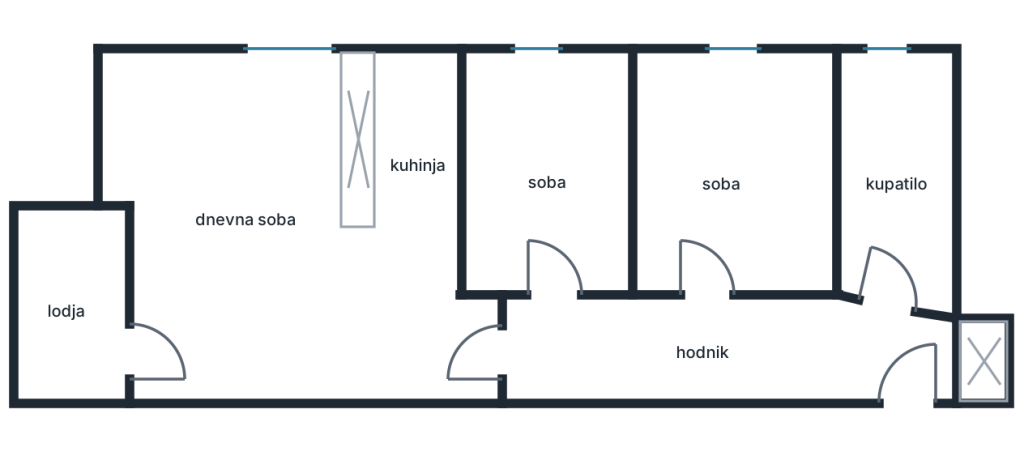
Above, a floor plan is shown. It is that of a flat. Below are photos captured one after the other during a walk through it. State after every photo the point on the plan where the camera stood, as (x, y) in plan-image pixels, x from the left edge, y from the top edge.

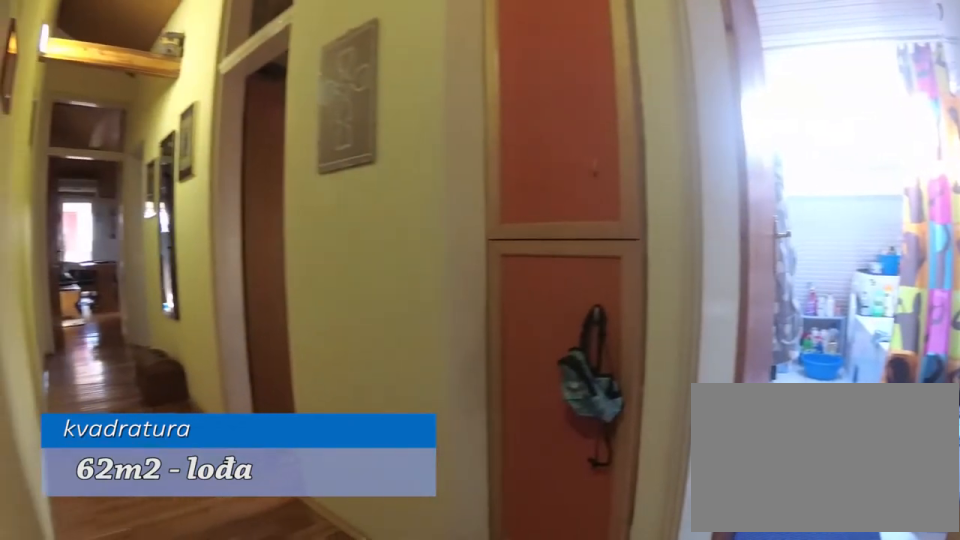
(910, 345)
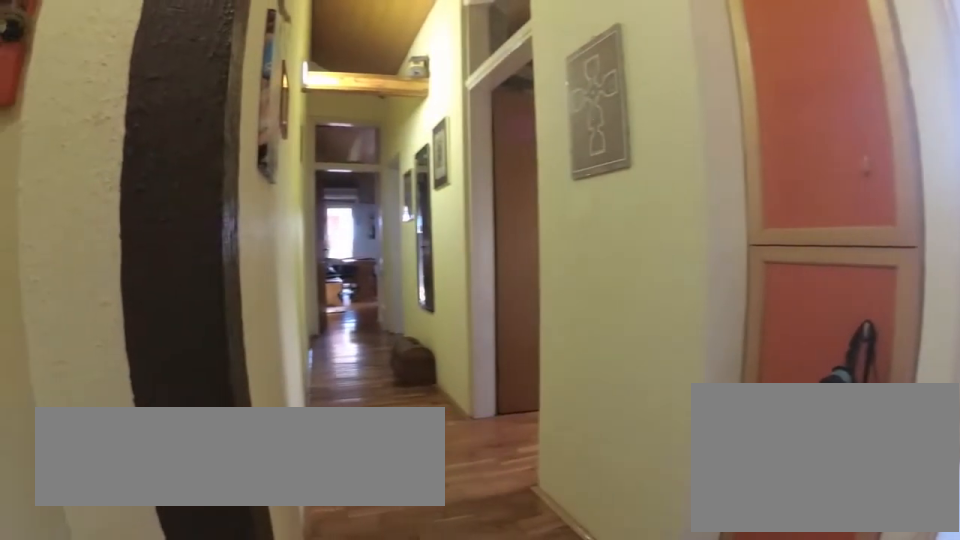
(926, 347)
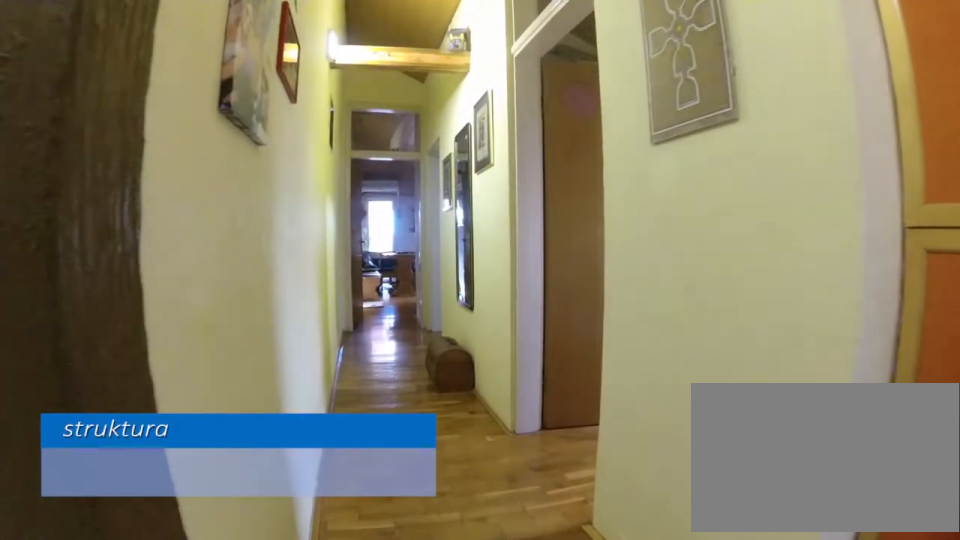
(907, 349)
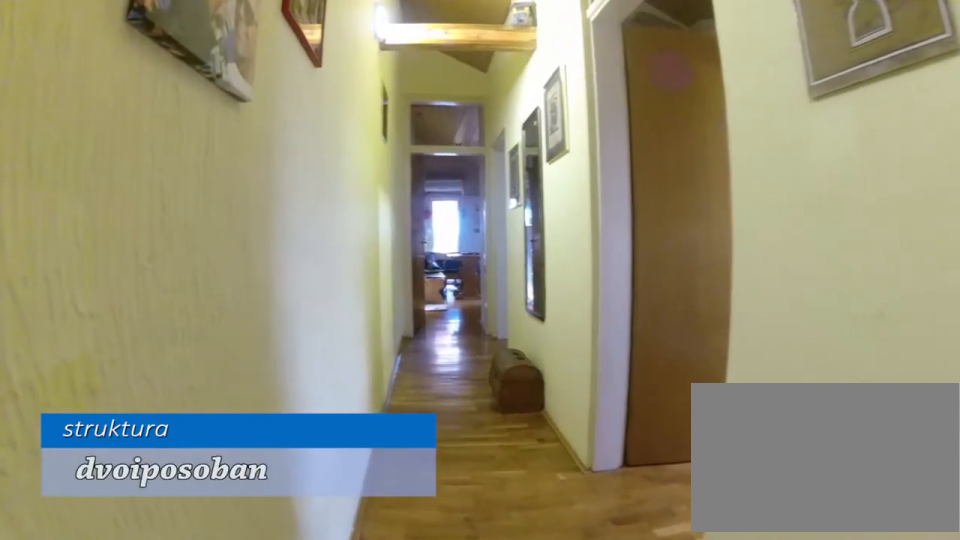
(874, 348)
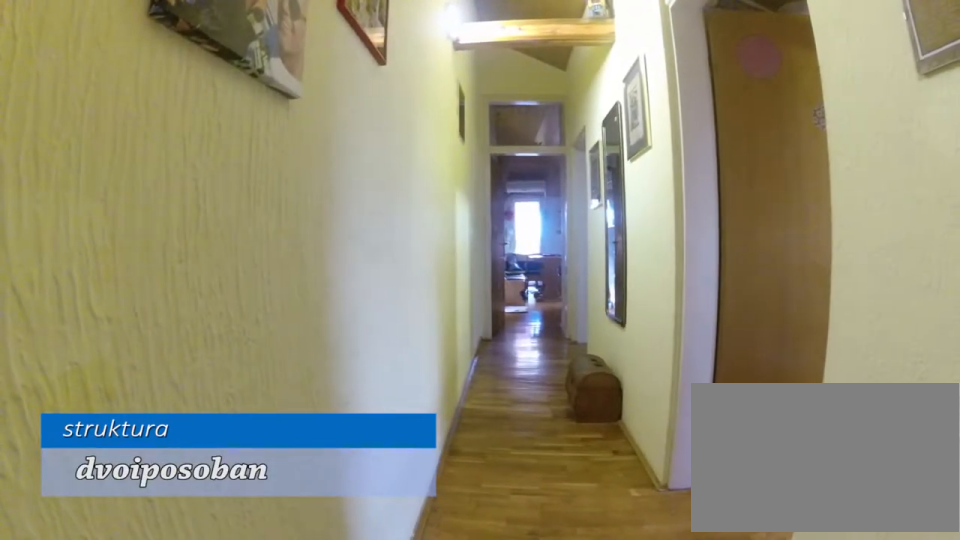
(850, 347)
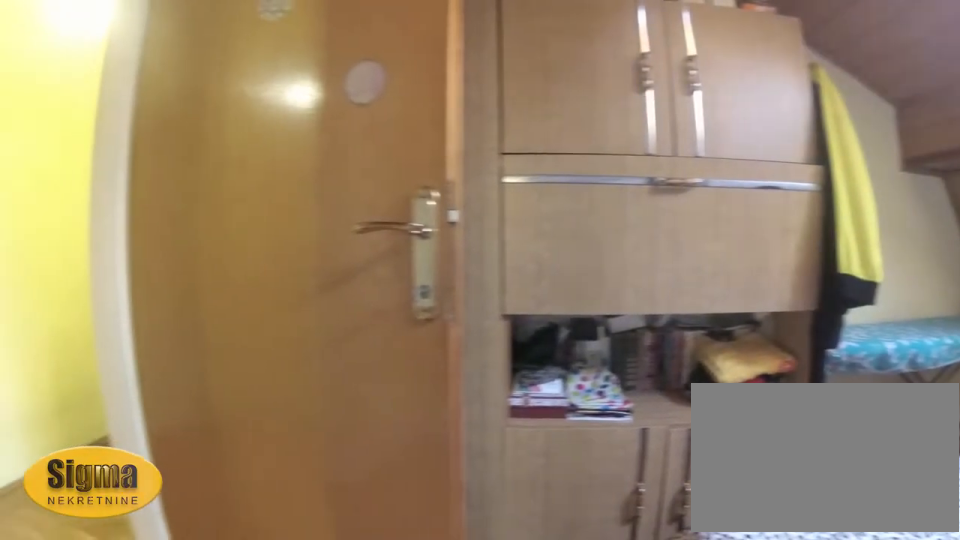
(755, 201)
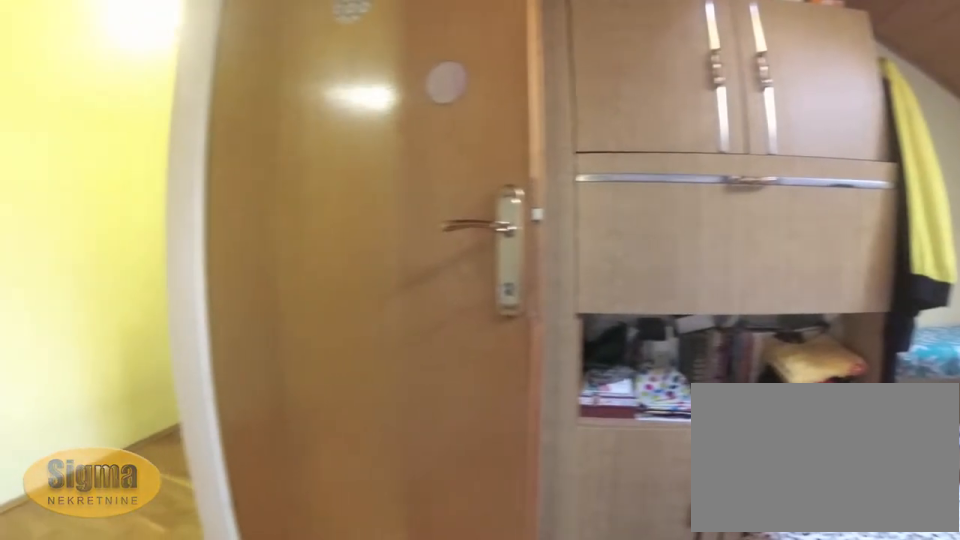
(753, 200)
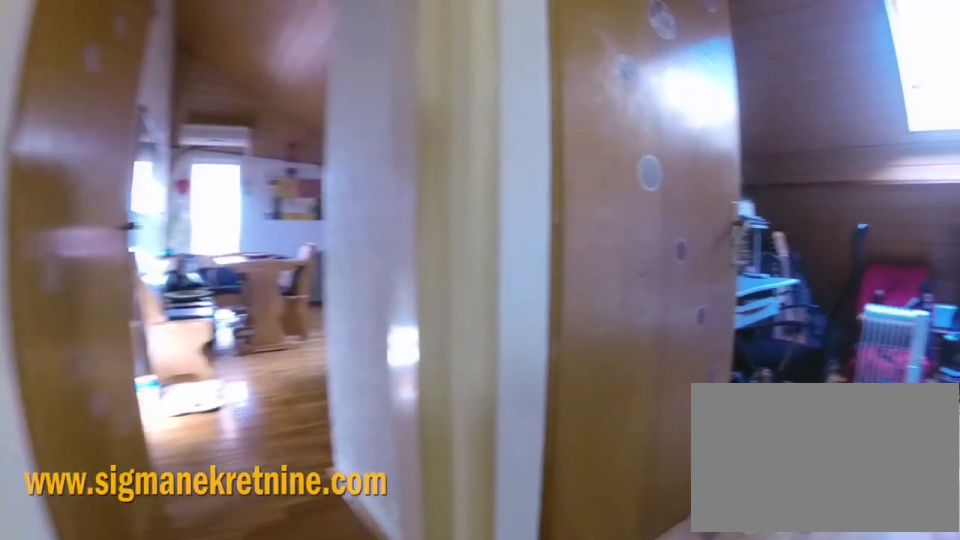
(577, 340)
